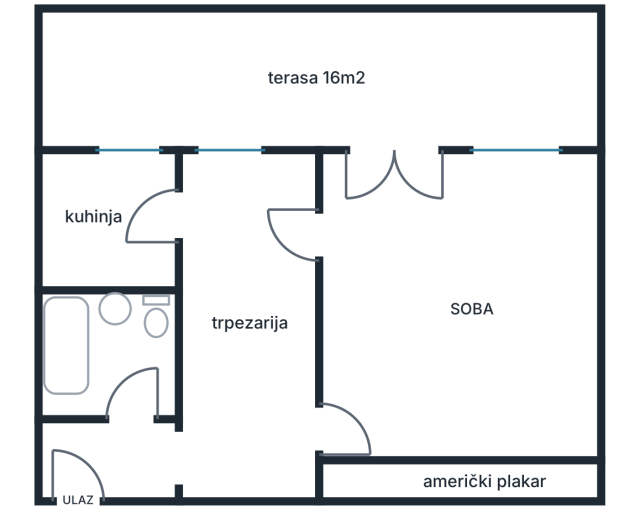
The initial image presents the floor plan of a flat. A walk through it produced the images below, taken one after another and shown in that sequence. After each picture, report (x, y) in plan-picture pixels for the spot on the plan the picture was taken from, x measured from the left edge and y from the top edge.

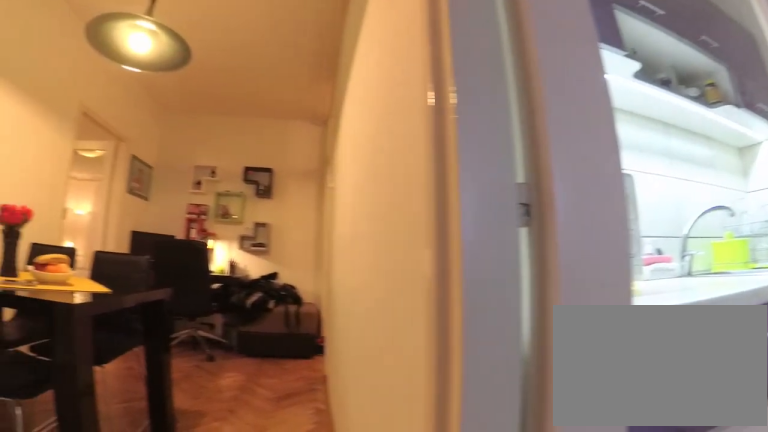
(188, 187)
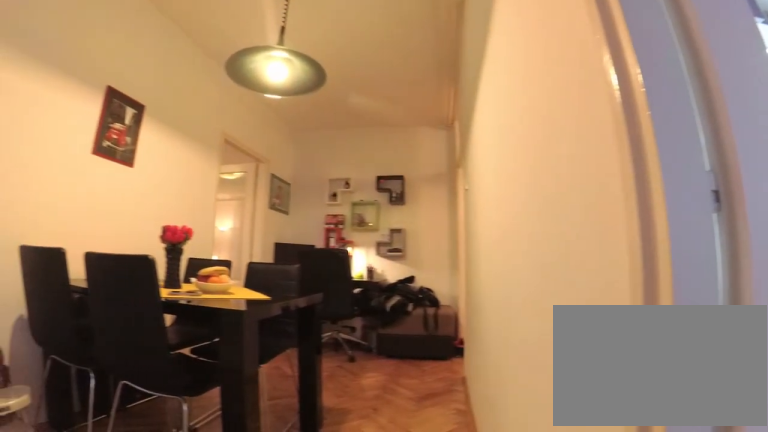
(189, 186)
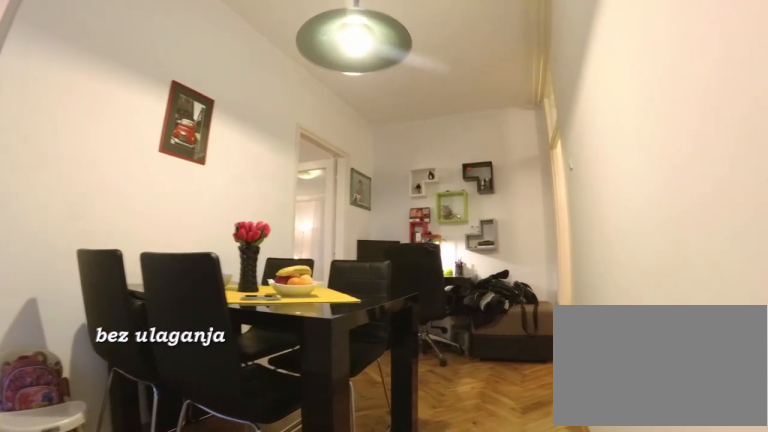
(209, 201)
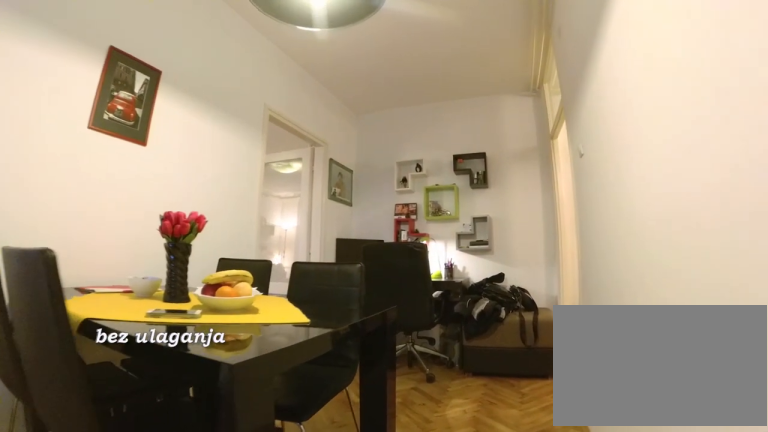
(215, 221)
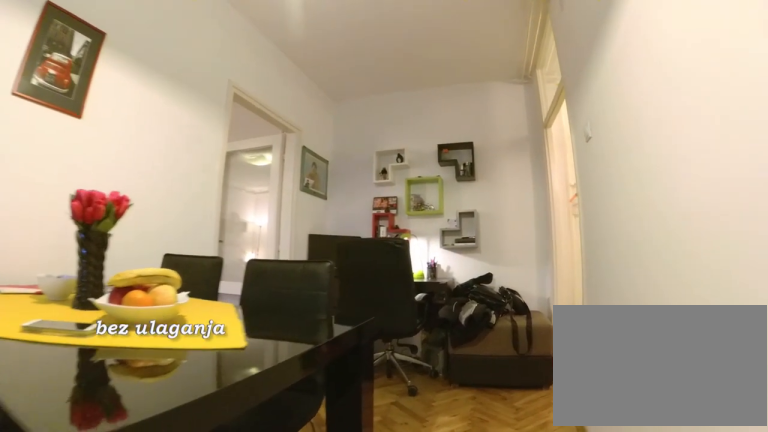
(214, 246)
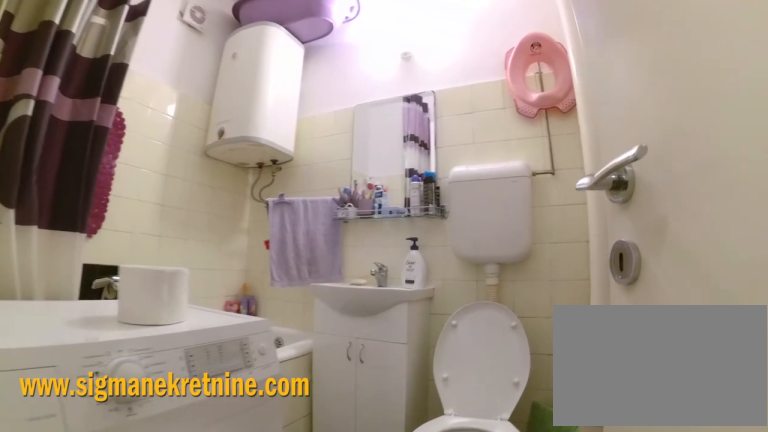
(144, 435)
